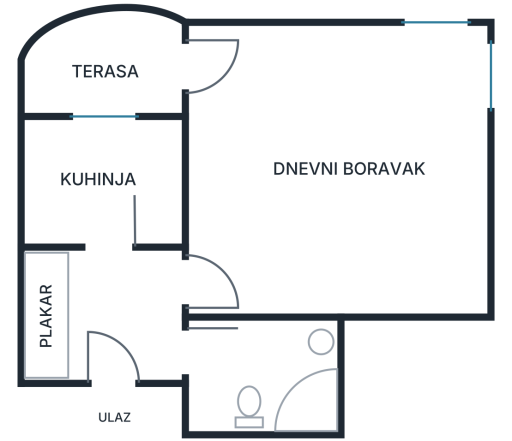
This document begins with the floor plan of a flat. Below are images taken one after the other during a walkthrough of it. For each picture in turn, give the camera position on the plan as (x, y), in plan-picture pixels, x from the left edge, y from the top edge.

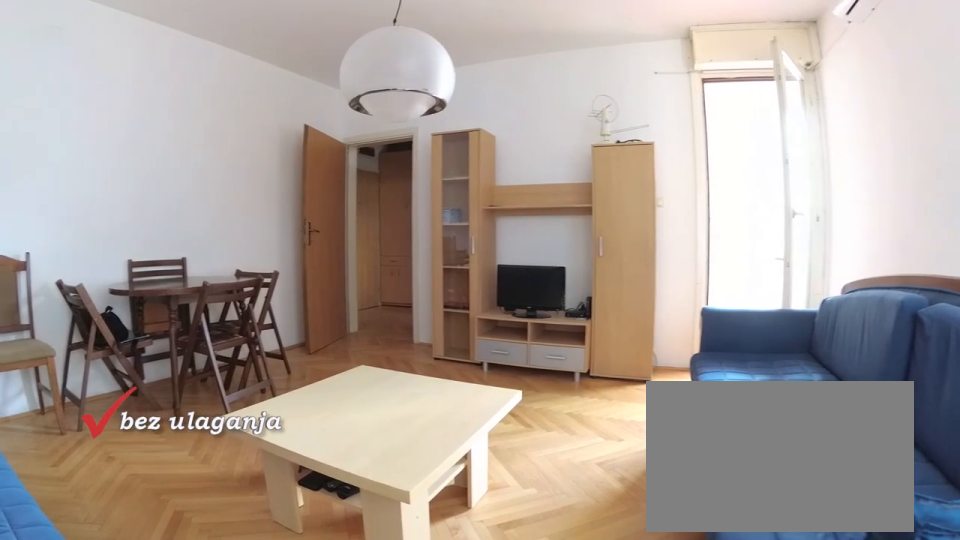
(444, 86)
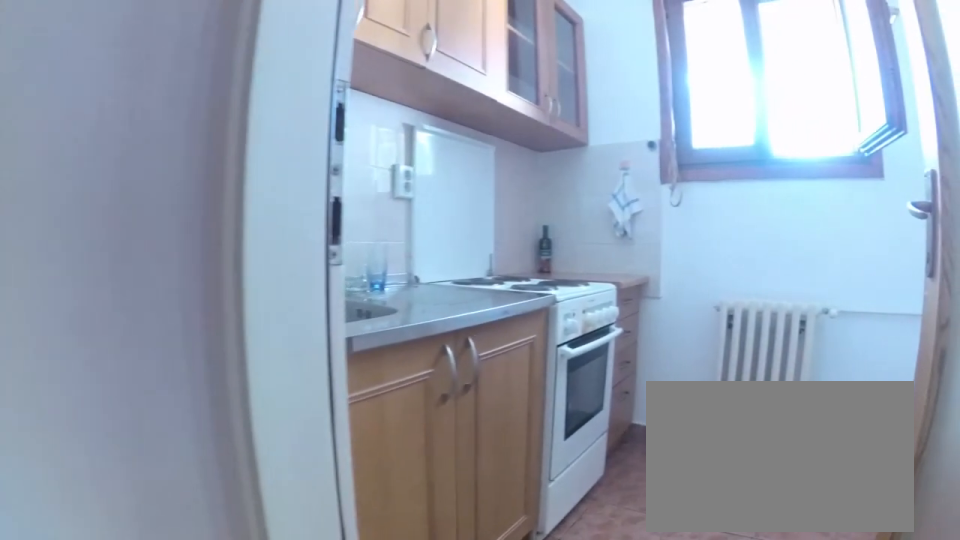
(140, 278)
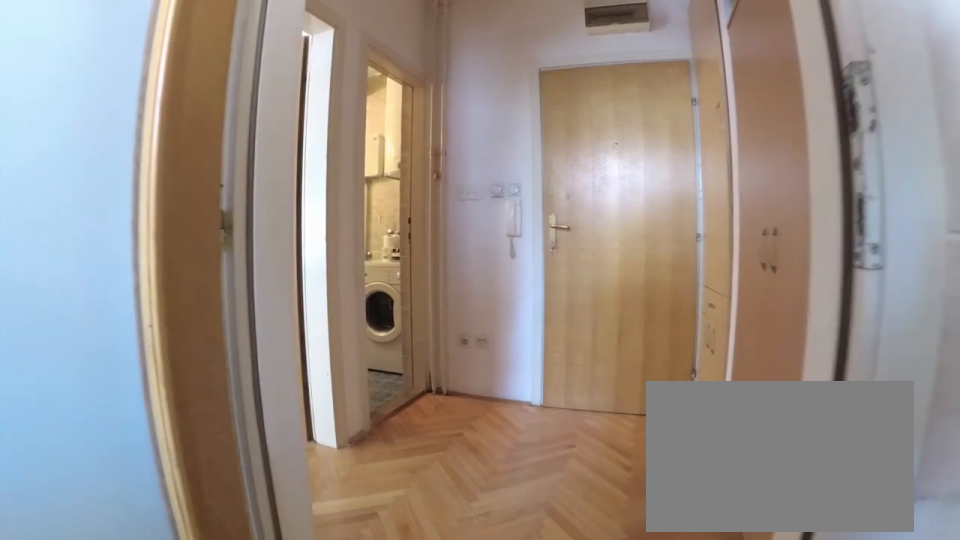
(115, 200)
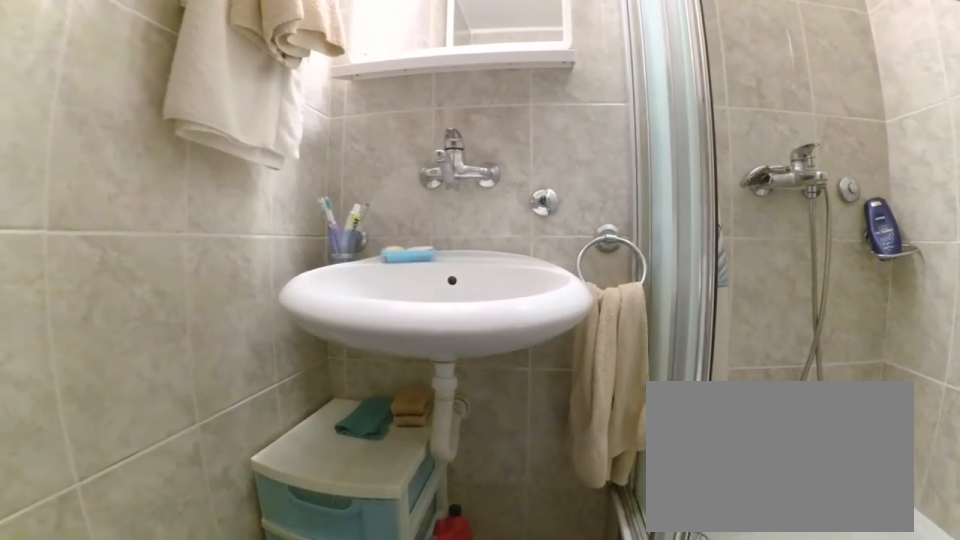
(270, 345)
